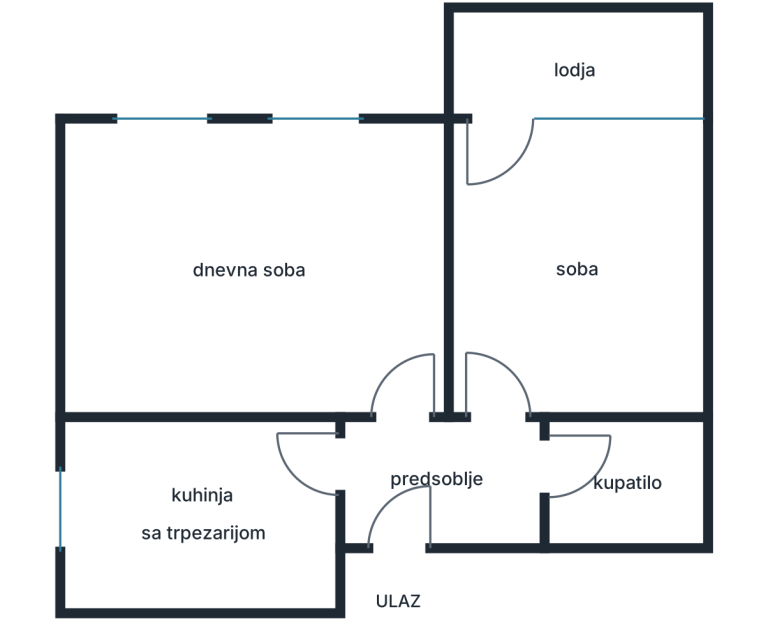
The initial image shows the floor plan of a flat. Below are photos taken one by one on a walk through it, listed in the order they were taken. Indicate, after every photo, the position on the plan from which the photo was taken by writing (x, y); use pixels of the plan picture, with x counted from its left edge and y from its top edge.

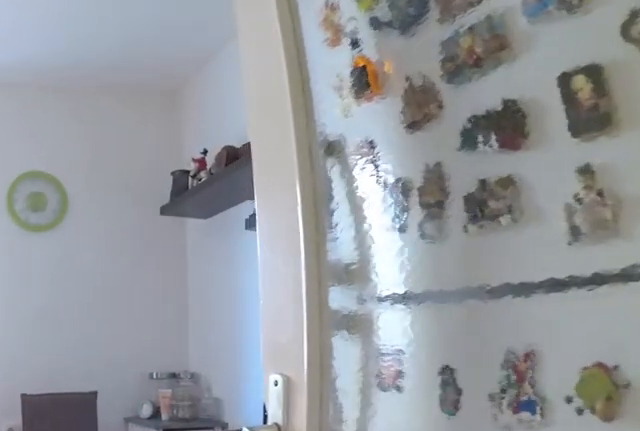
(349, 479)
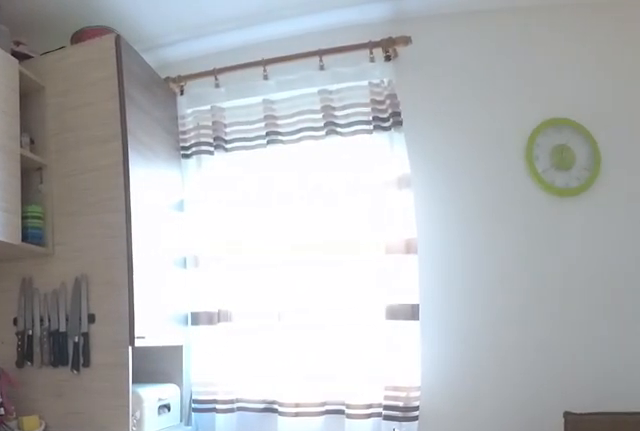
(313, 474)
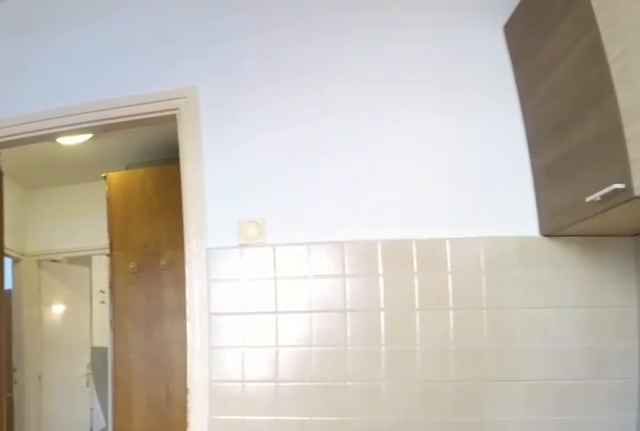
(104, 514)
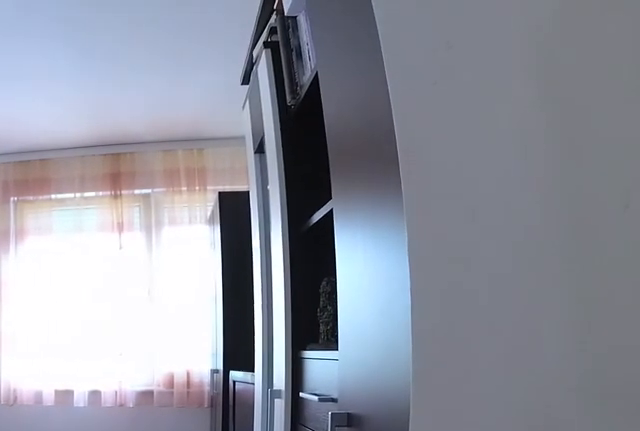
(404, 427)
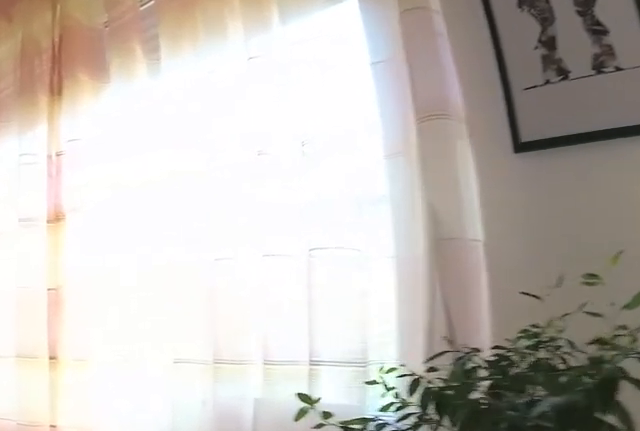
(314, 190)
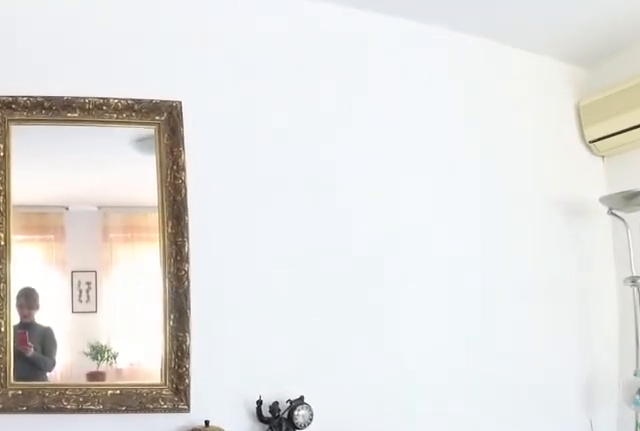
(368, 307)
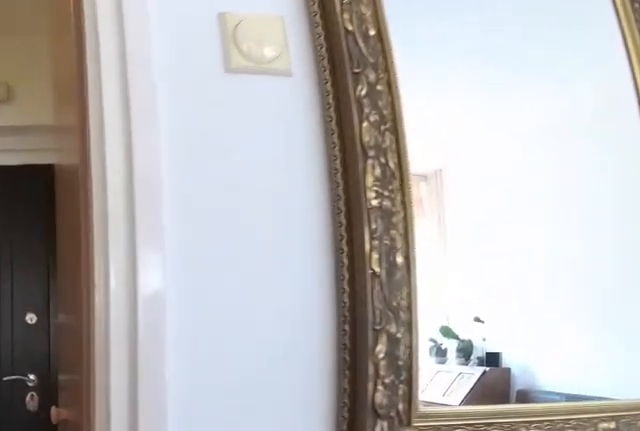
(394, 356)
